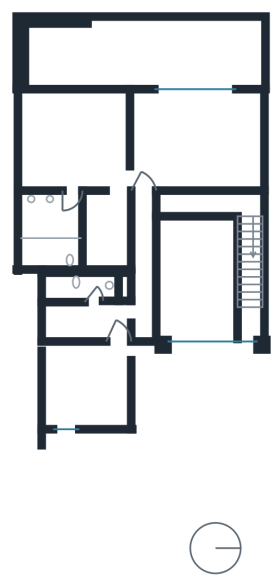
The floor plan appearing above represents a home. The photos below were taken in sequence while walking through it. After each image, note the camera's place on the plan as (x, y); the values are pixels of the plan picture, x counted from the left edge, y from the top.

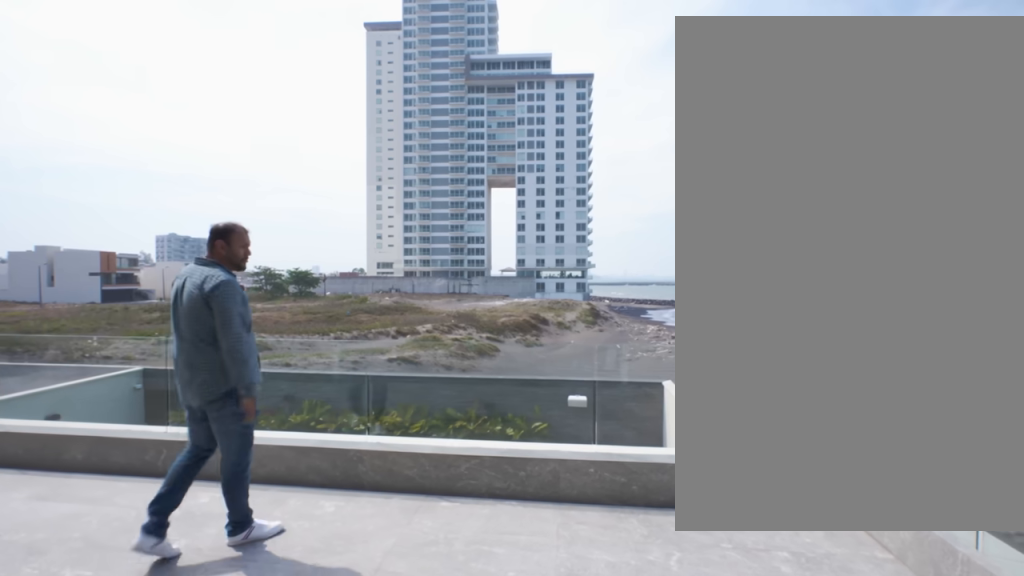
(220, 72)
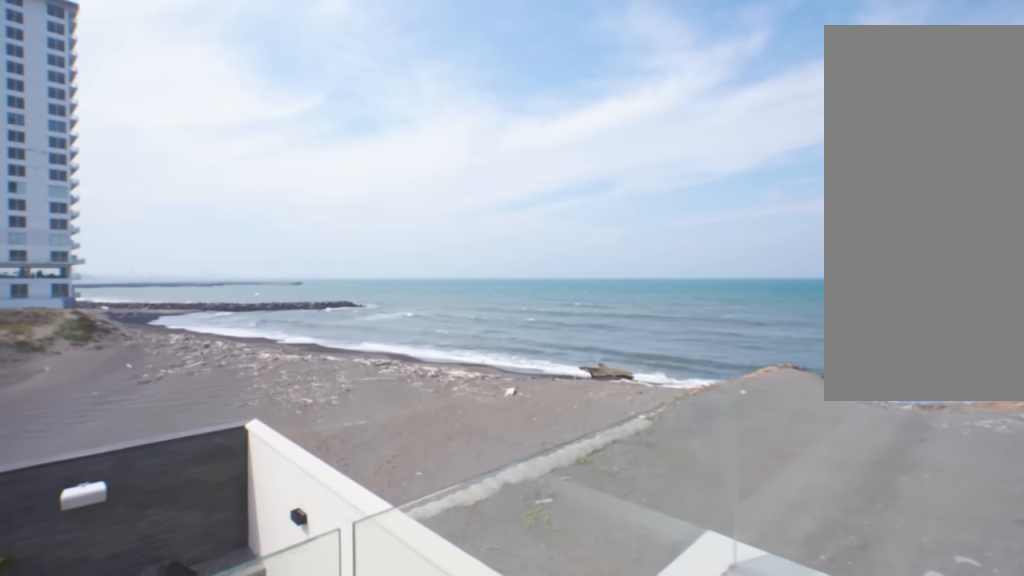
(215, 38)
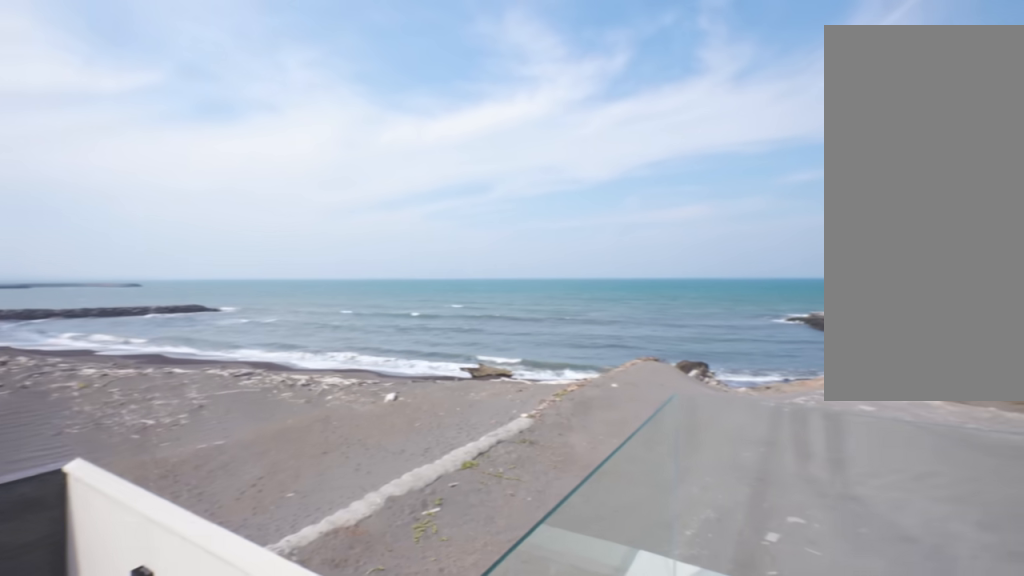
(215, 38)
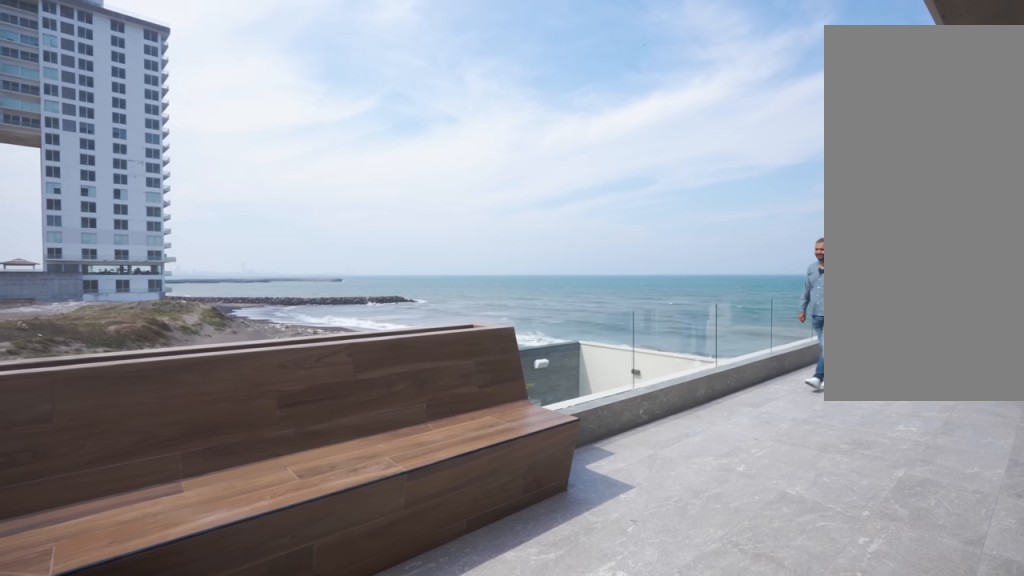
(62, 48)
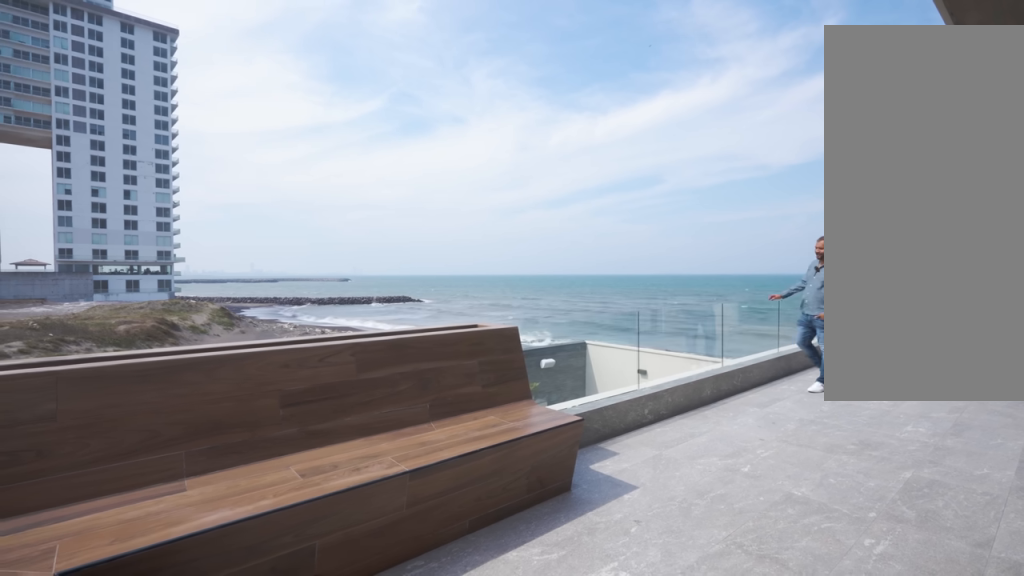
(62, 48)
